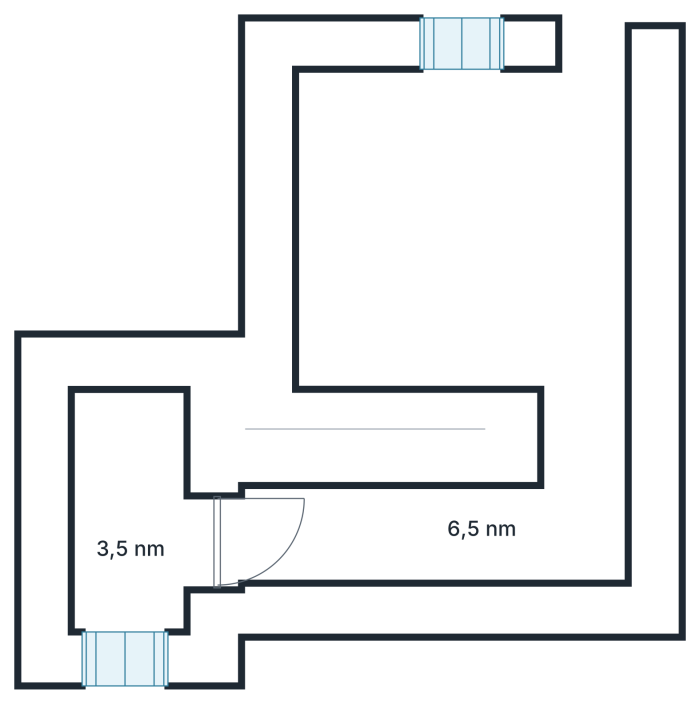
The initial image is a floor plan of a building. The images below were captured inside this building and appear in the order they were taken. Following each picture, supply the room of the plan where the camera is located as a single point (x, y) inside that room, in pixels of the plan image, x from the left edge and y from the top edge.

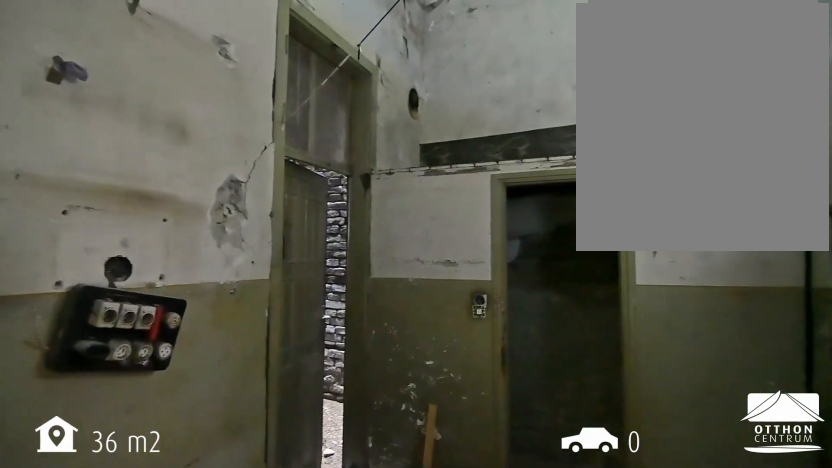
(435, 532)
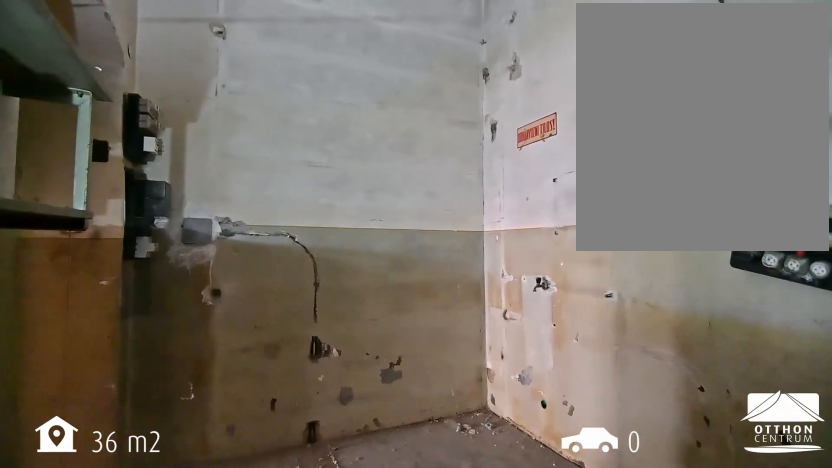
(435, 532)
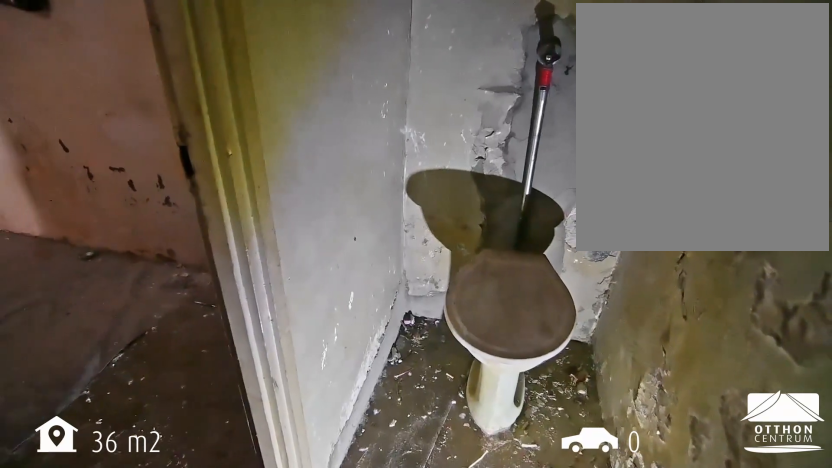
(130, 514)
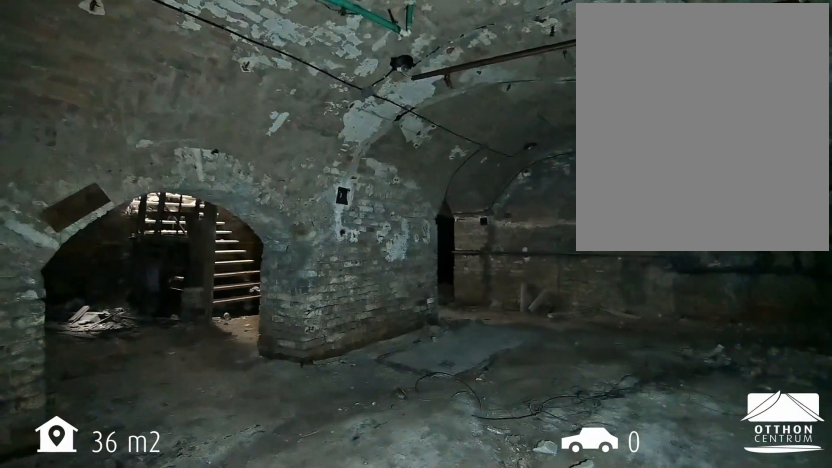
(467, 218)
